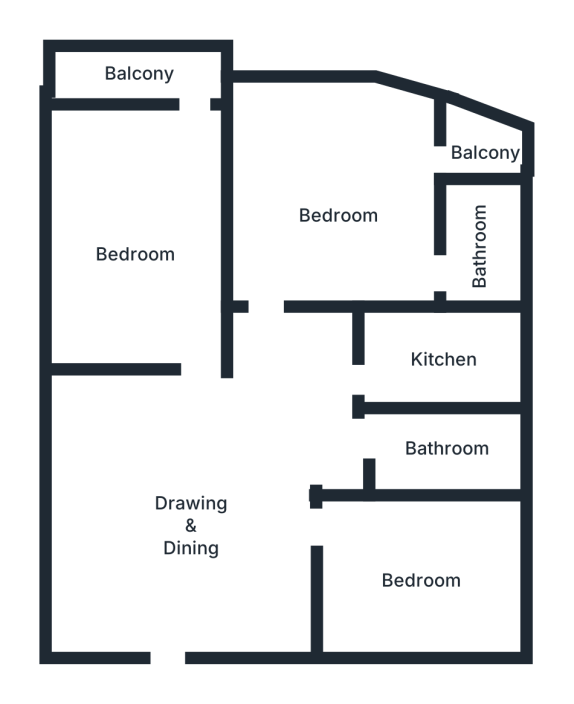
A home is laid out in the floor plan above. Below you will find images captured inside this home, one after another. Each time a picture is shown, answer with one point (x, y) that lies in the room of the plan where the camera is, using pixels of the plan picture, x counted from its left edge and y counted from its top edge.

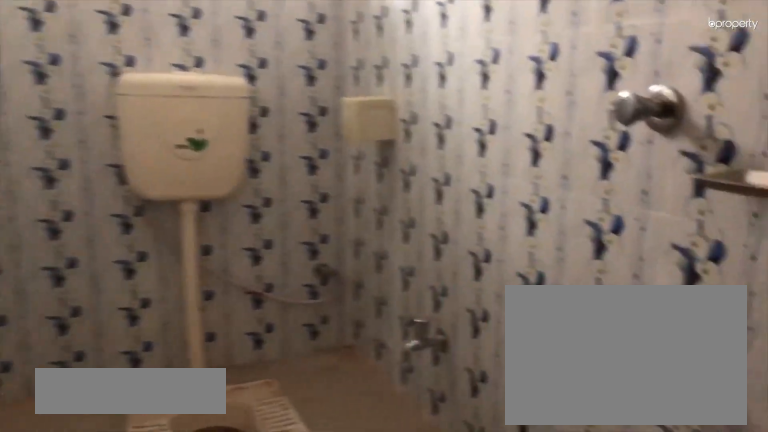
(445, 452)
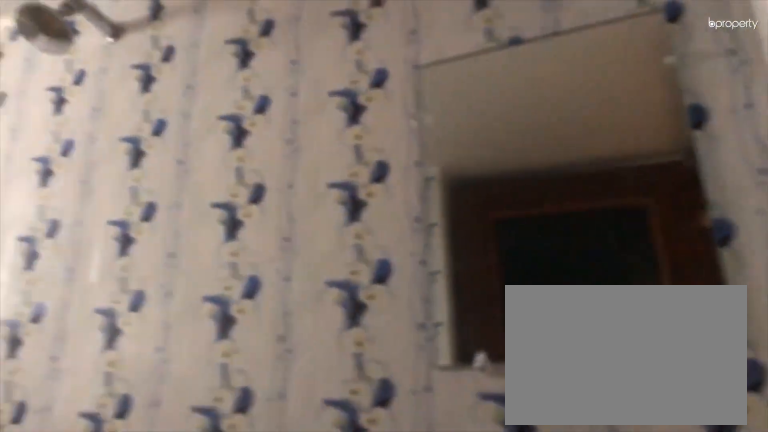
(445, 452)
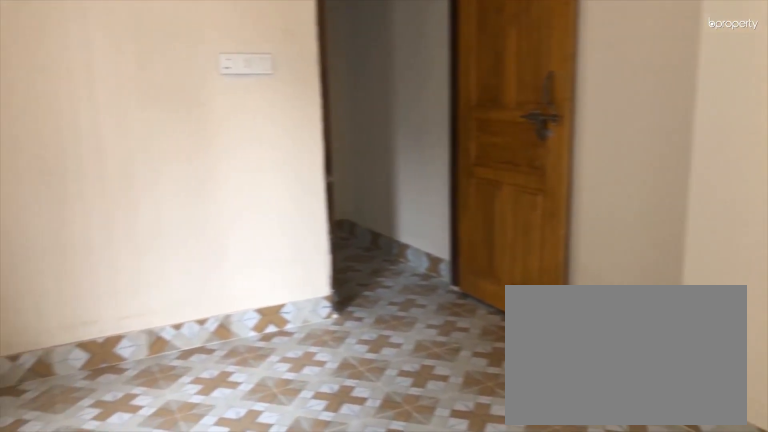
(345, 212)
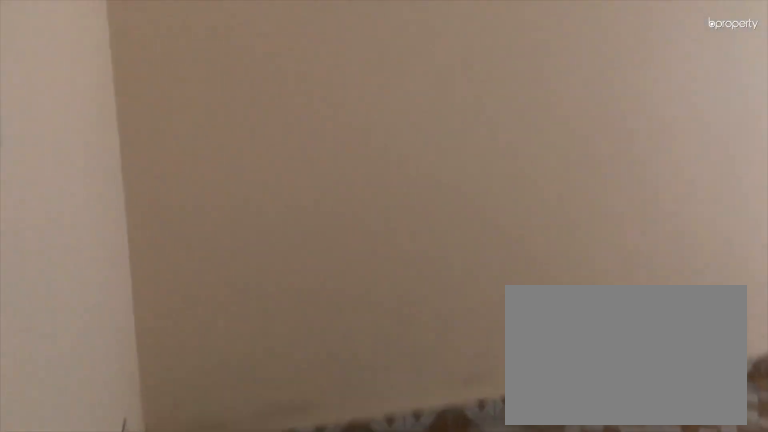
(125, 249)
